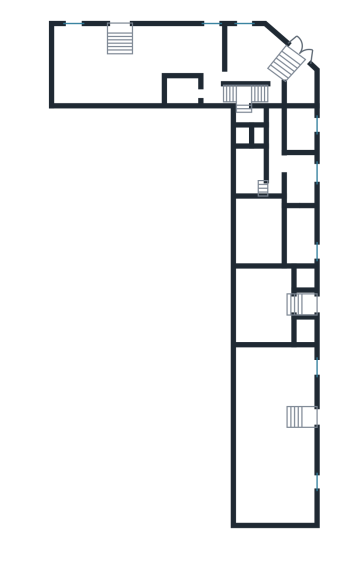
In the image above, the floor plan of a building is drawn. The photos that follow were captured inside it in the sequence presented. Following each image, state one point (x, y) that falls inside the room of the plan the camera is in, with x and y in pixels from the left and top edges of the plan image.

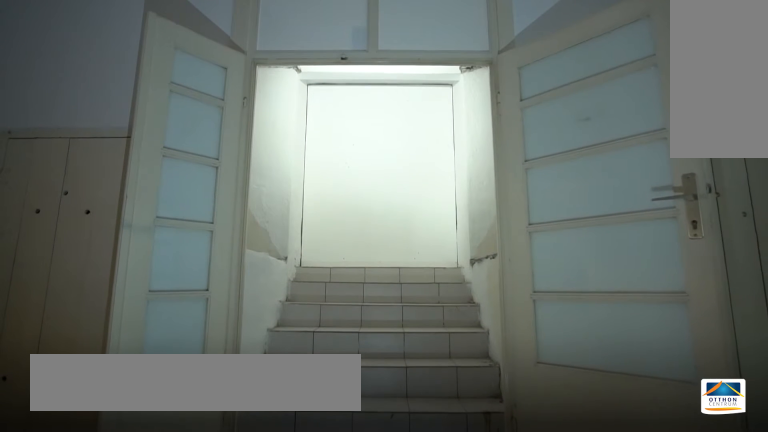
(266, 309)
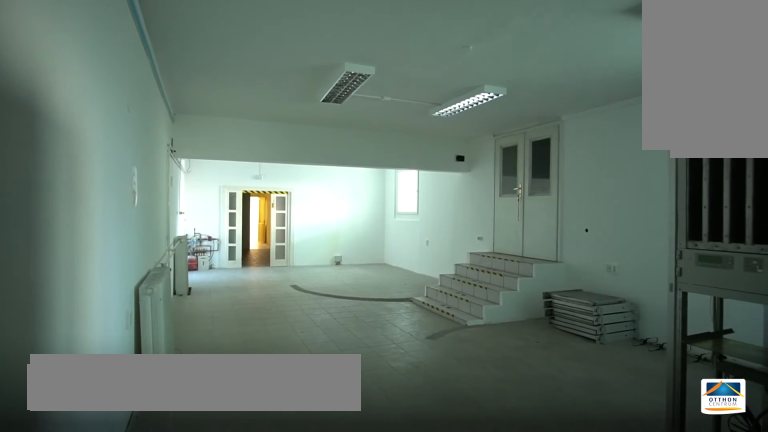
(264, 422)
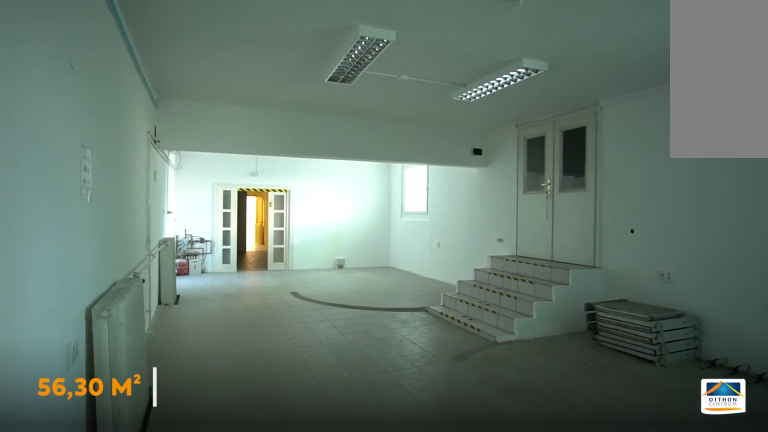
(264, 422)
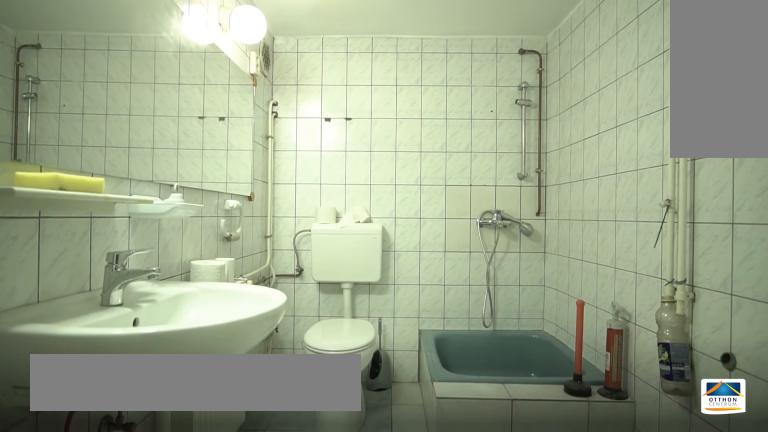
(251, 172)
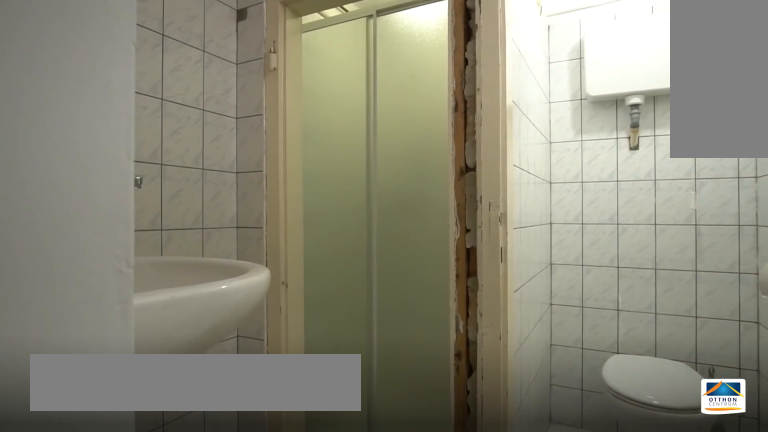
(242, 129)
